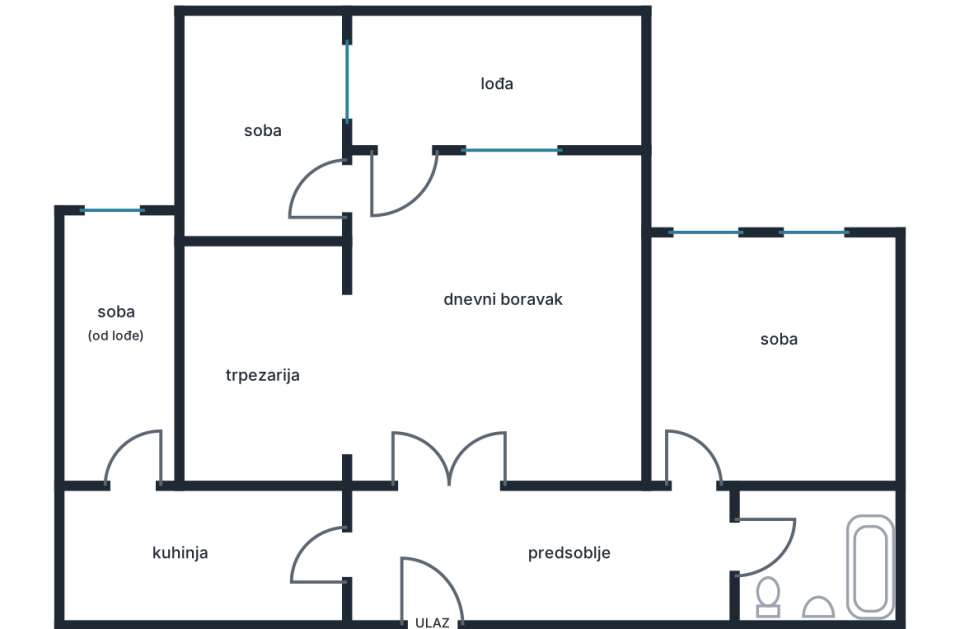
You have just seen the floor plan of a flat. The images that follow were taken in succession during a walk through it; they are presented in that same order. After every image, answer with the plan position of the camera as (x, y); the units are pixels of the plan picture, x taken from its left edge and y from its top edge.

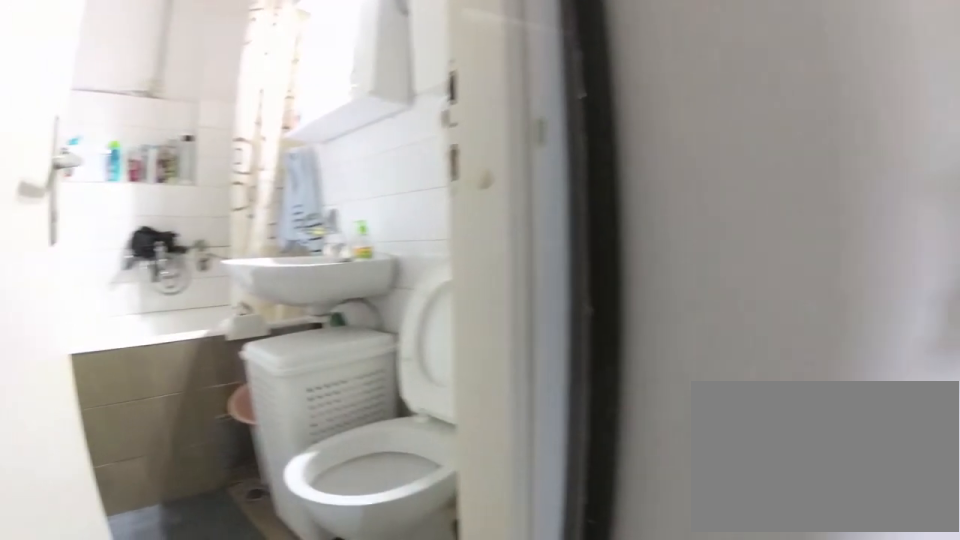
(686, 525)
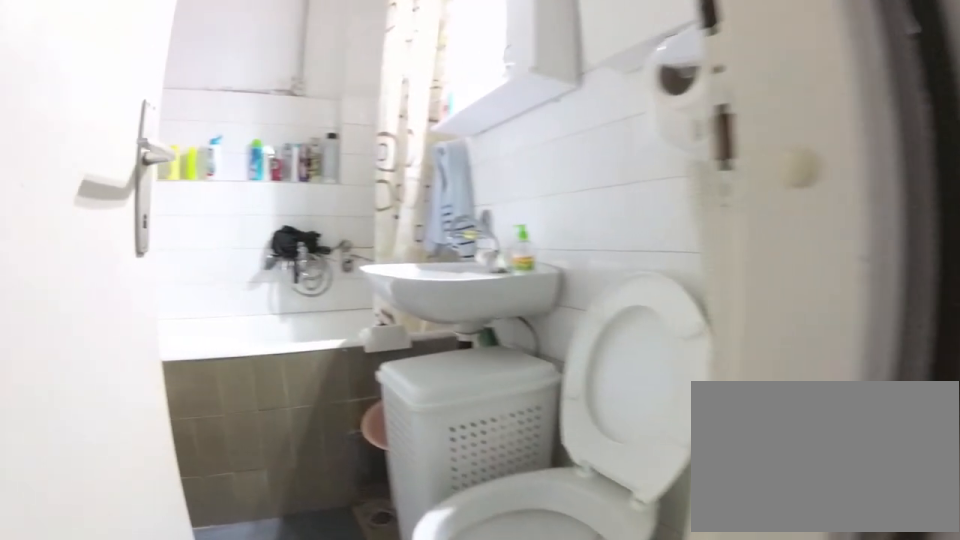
(692, 539)
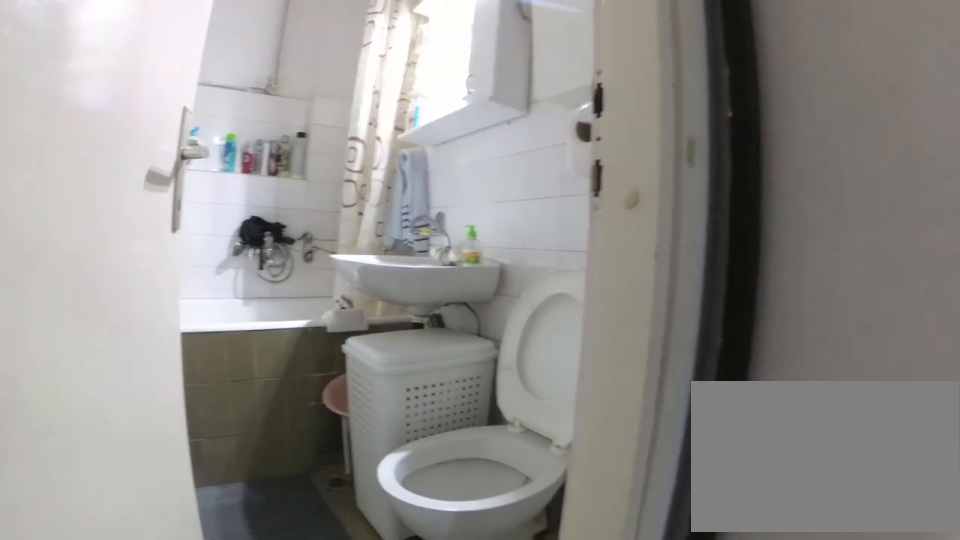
(697, 533)
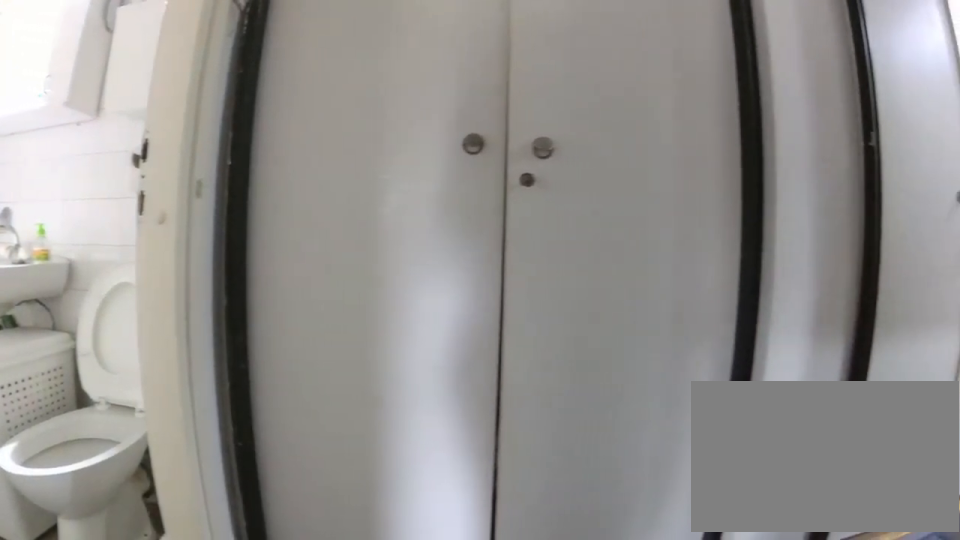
(720, 522)
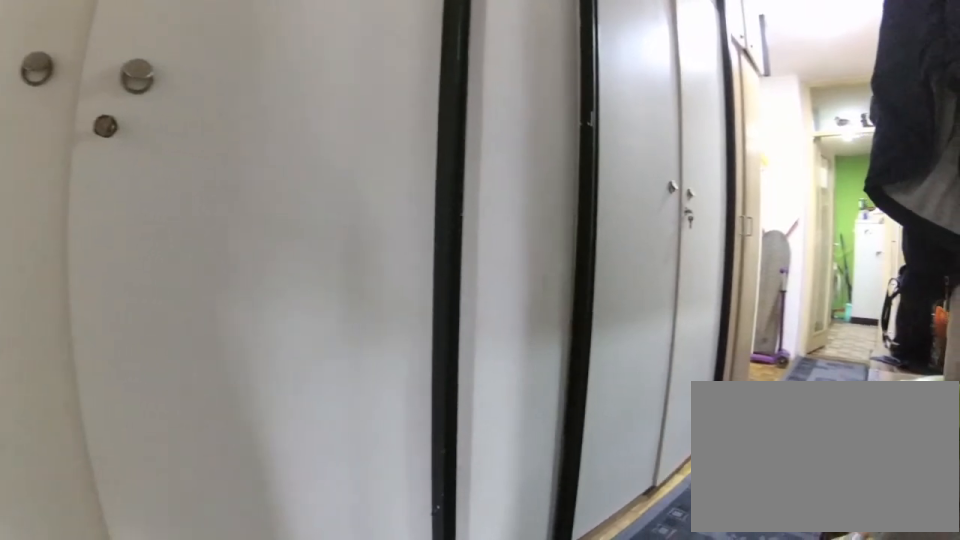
(738, 531)
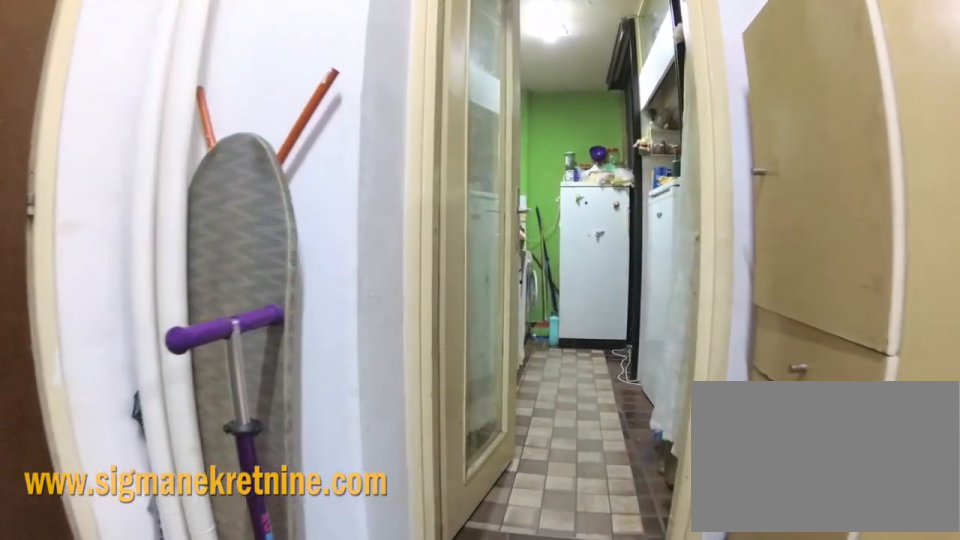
(486, 551)
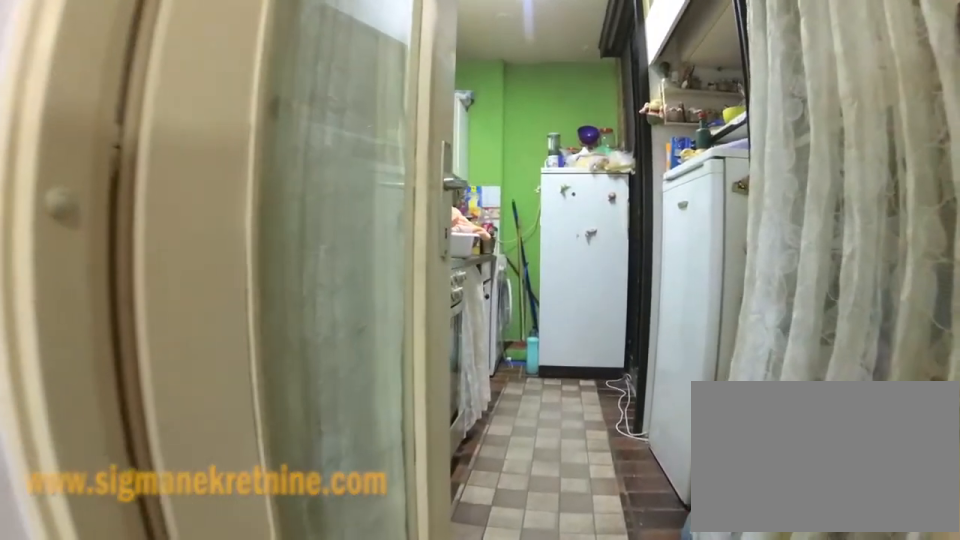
(412, 551)
